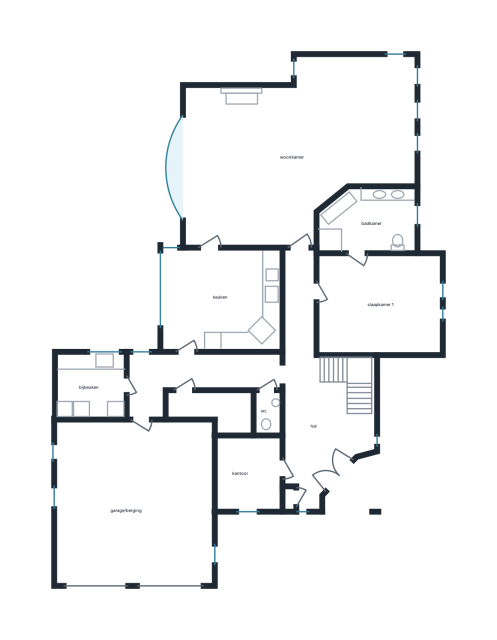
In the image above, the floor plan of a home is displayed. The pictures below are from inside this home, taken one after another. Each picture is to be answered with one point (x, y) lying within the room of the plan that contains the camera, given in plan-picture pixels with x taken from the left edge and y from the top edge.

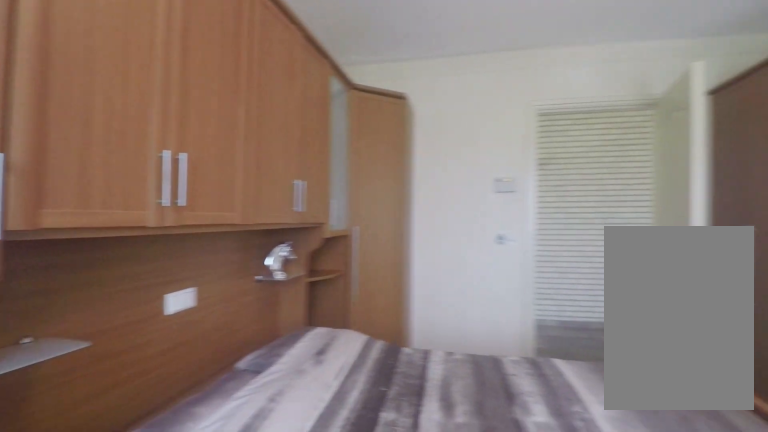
(377, 304)
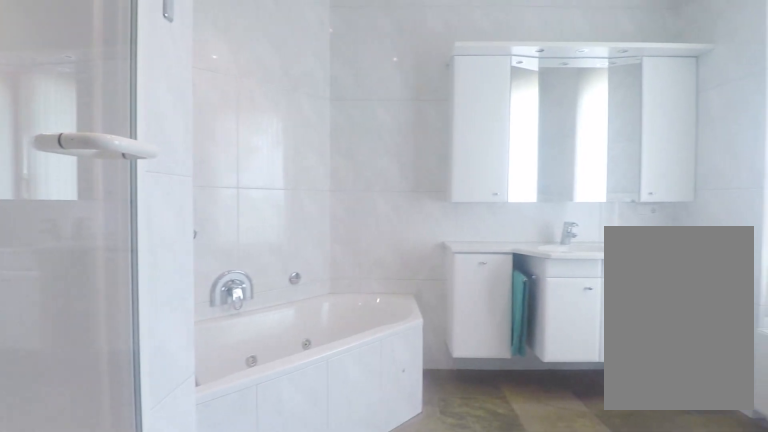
(368, 220)
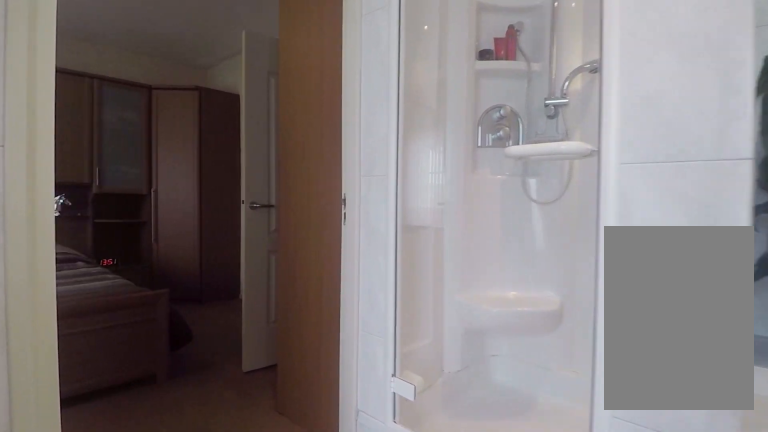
(368, 220)
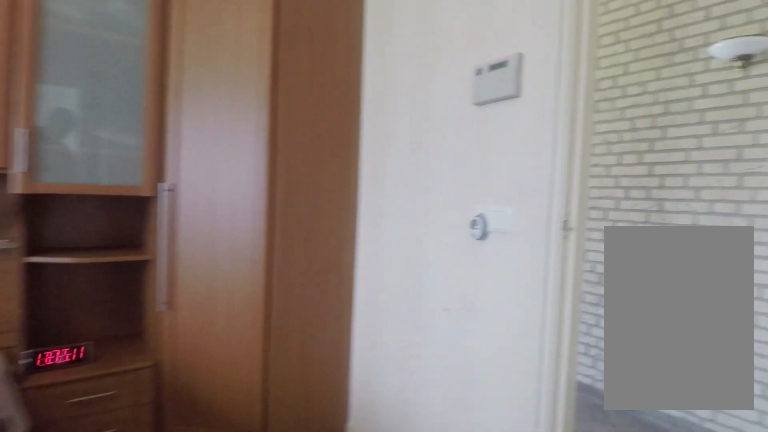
(377, 303)
